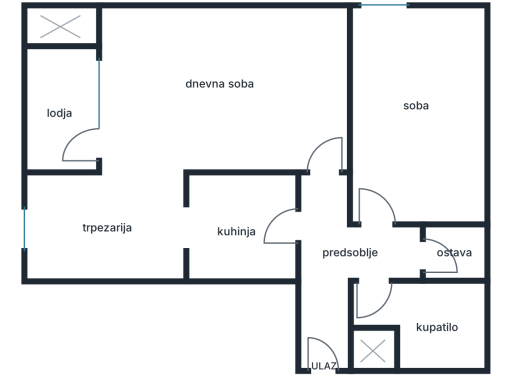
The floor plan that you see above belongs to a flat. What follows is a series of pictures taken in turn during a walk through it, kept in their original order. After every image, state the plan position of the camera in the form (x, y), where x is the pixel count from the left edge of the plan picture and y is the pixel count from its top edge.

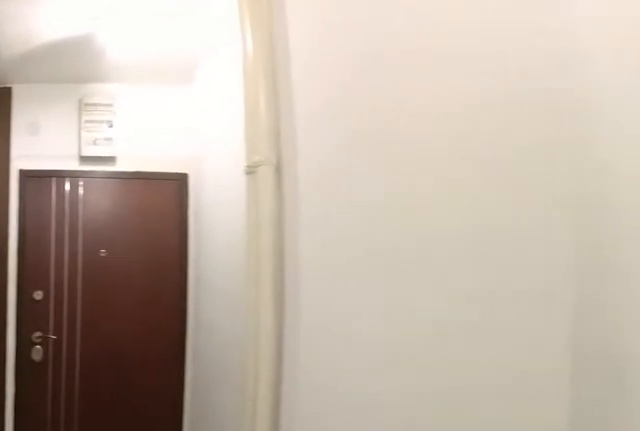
(313, 230)
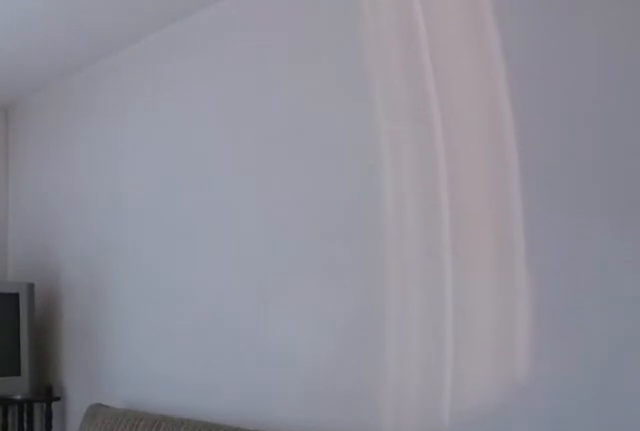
(386, 186)
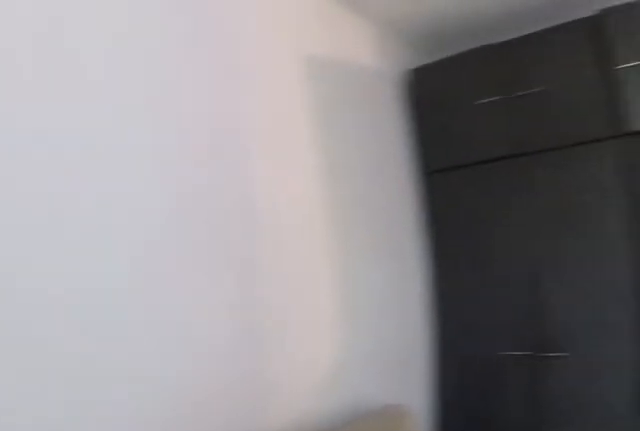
(372, 35)
